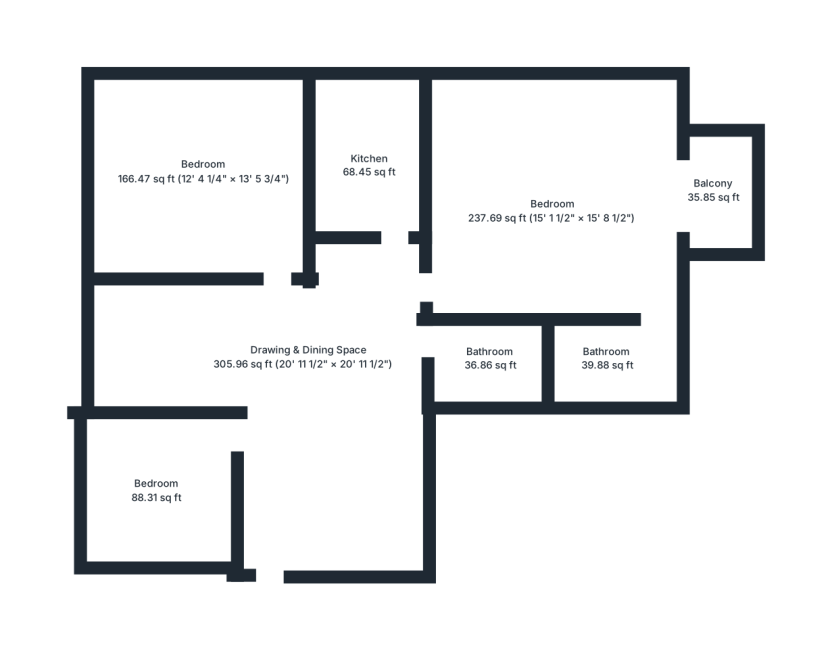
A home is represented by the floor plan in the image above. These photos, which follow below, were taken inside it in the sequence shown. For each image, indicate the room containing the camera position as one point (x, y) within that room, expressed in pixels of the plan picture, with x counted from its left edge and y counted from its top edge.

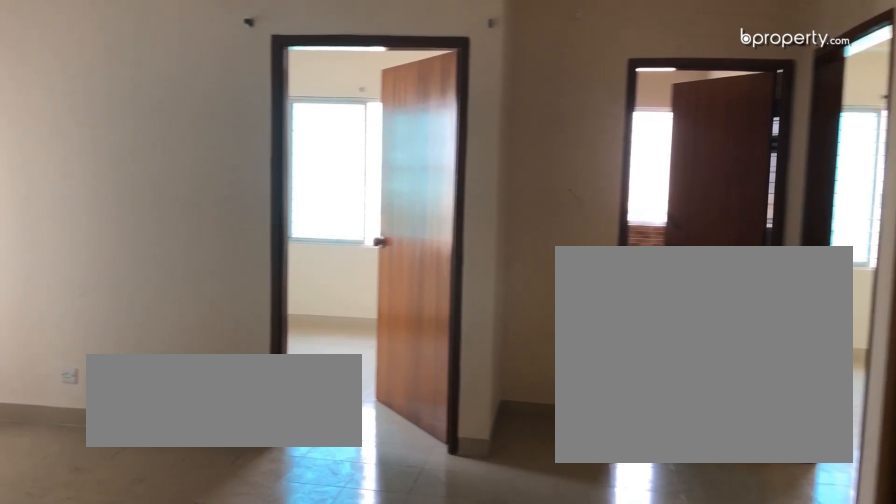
(304, 360)
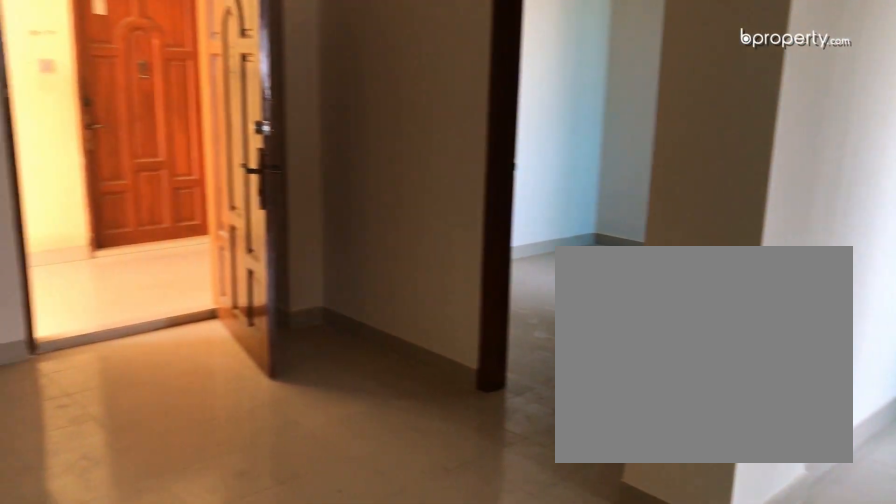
(304, 360)
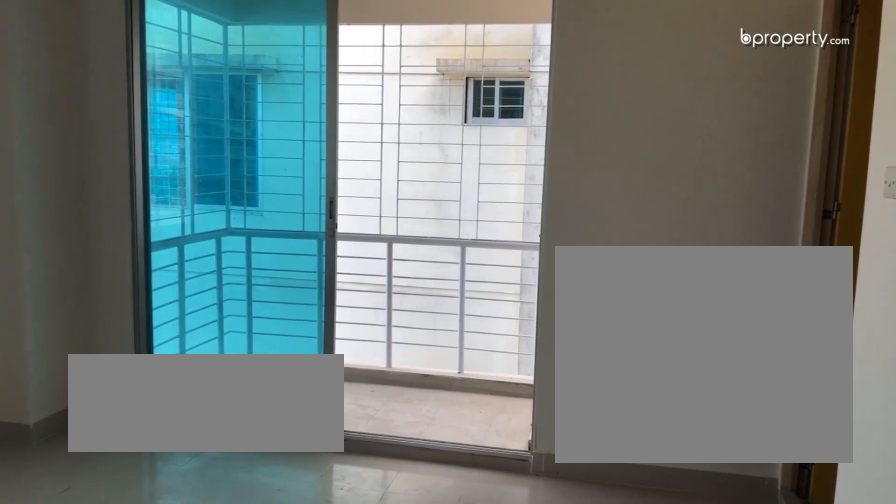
(551, 209)
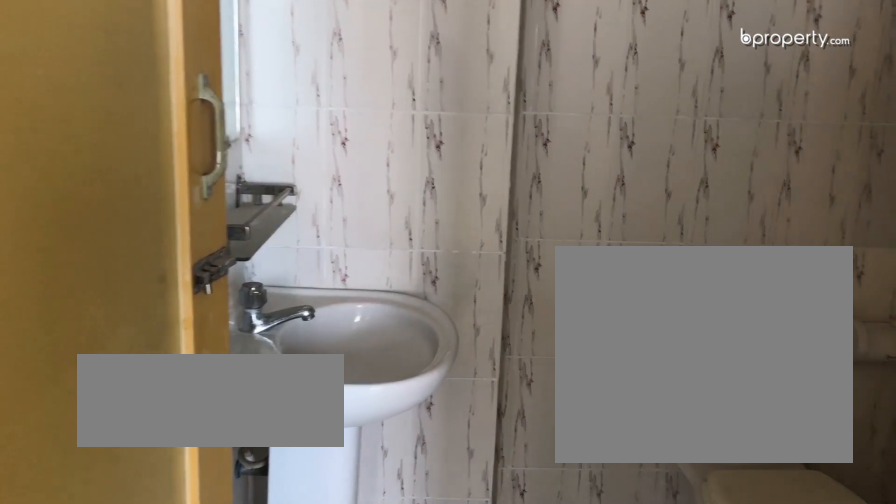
(601, 355)
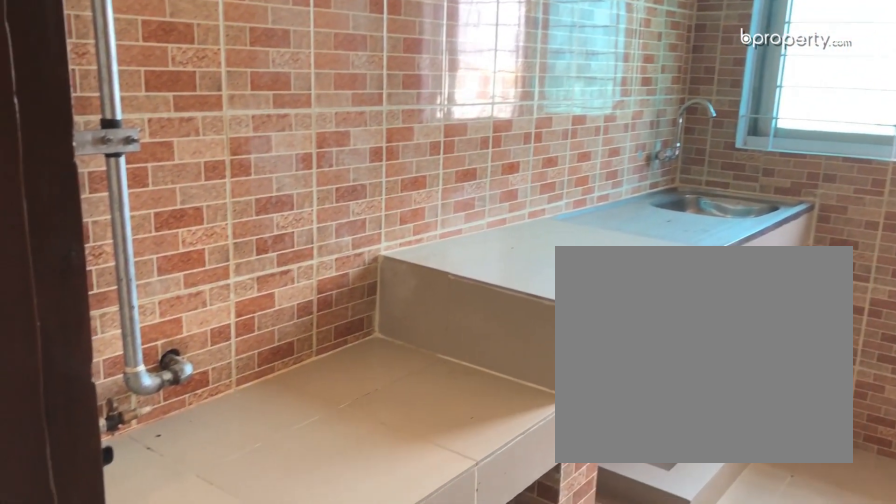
(366, 172)
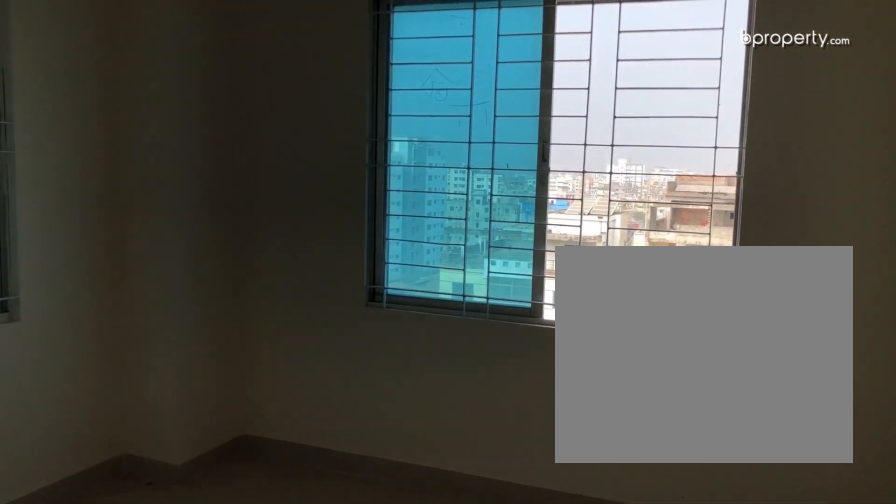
(205, 167)
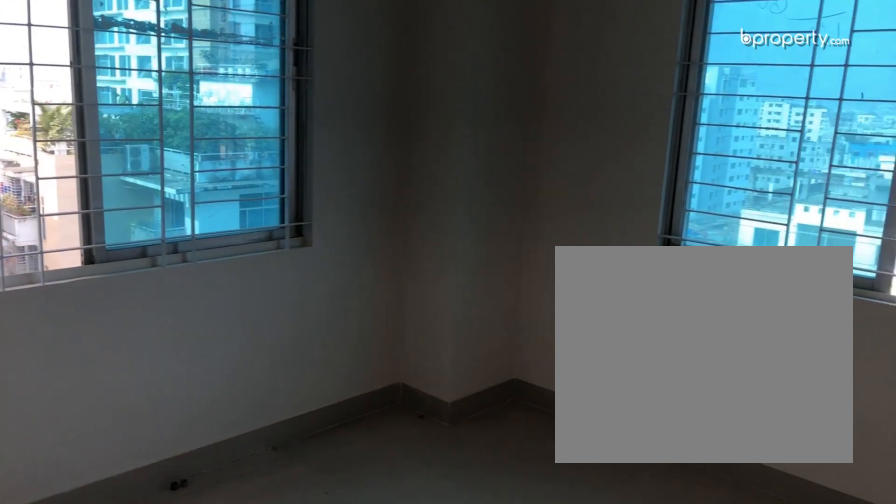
(205, 167)
